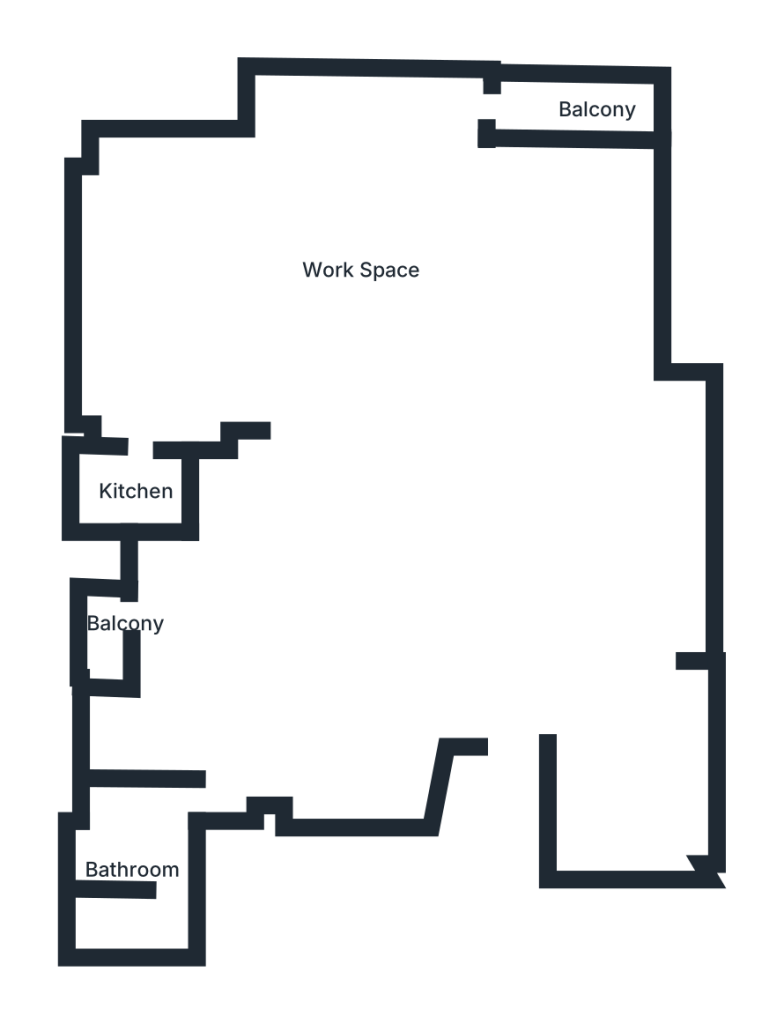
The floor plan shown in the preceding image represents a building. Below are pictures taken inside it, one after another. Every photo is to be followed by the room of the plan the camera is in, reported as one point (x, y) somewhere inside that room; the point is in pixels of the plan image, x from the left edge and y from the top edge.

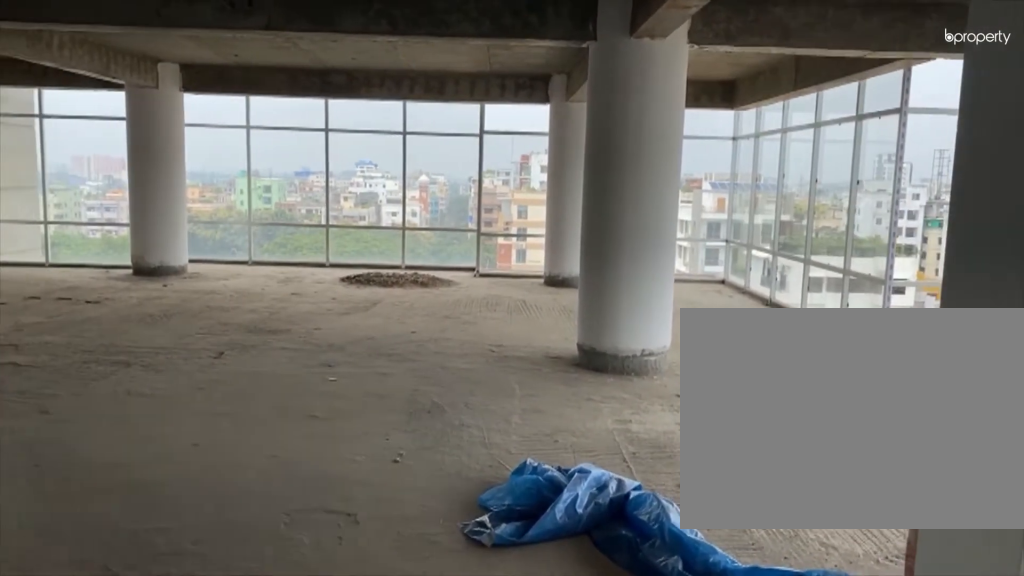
(432, 581)
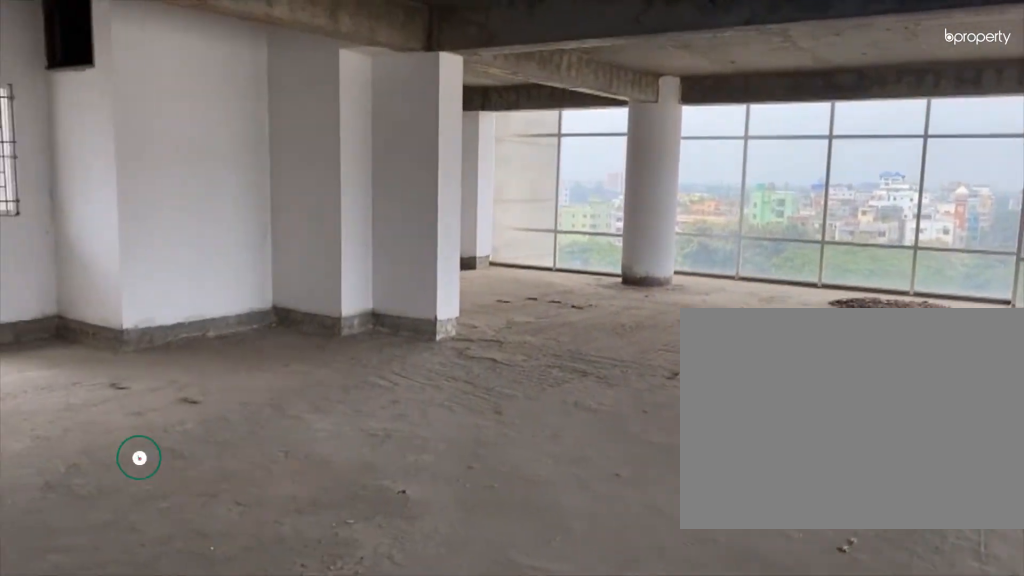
(432, 581)
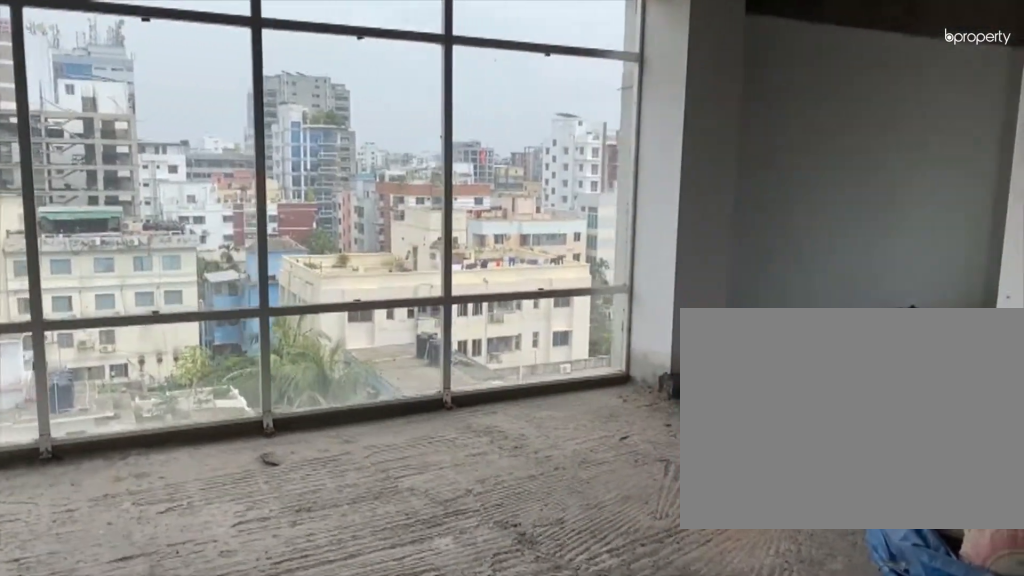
(565, 588)
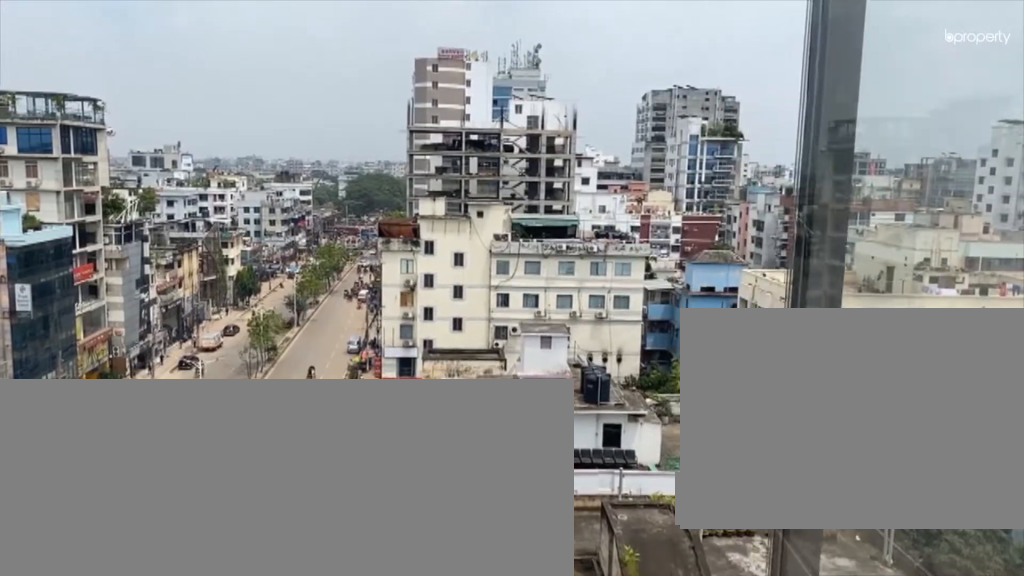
(564, 108)
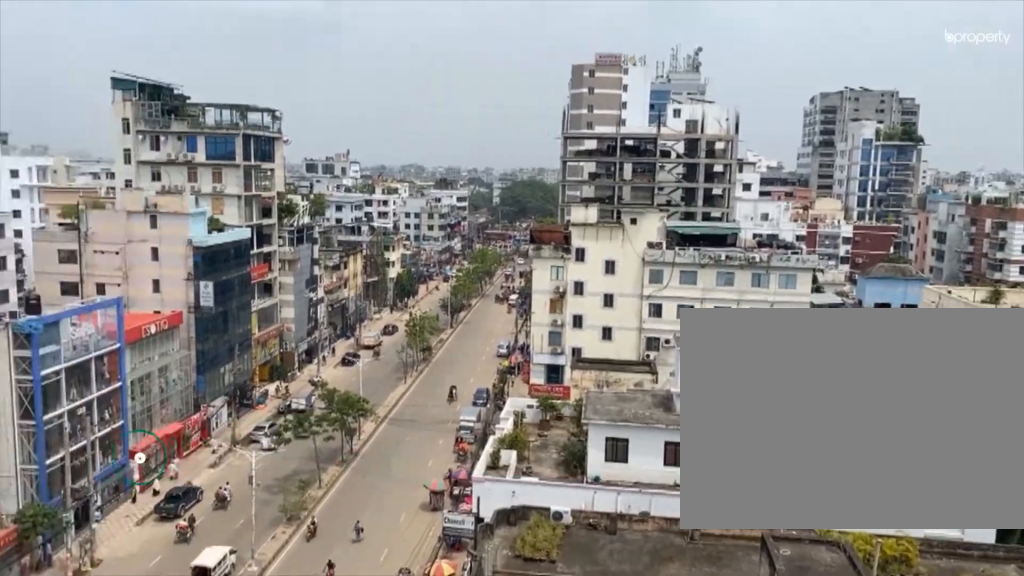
(564, 108)
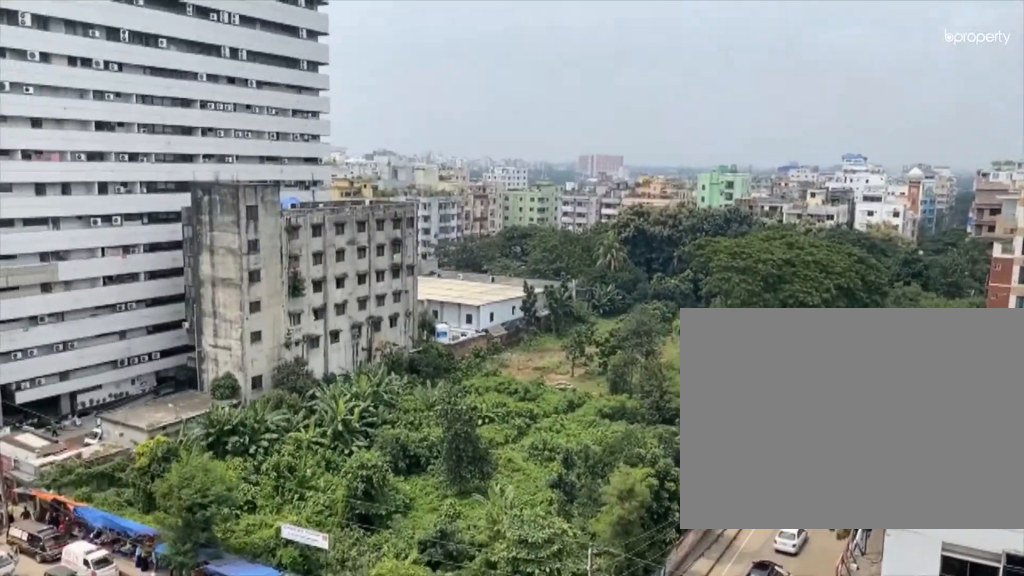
(559, 107)
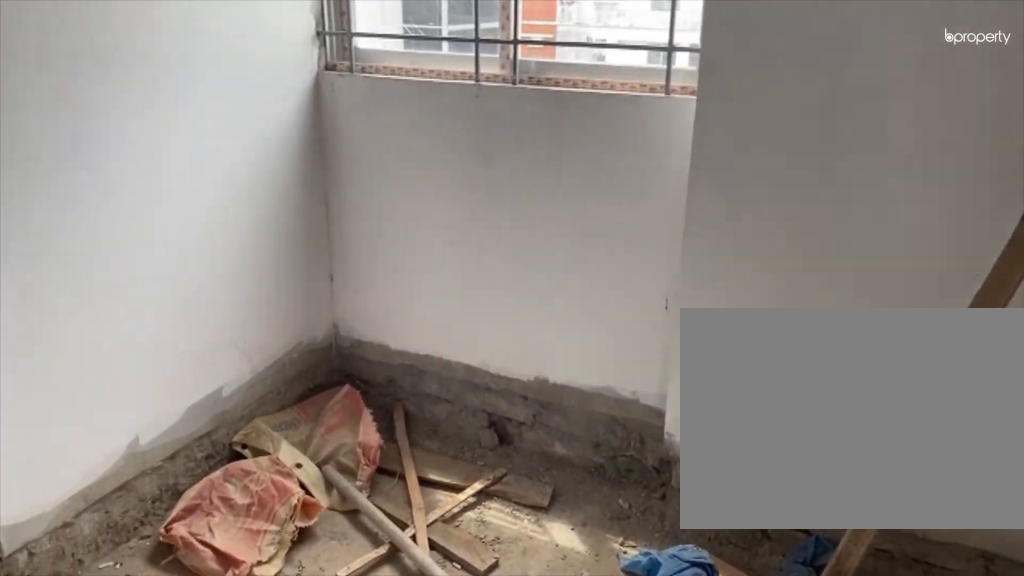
(161, 846)
